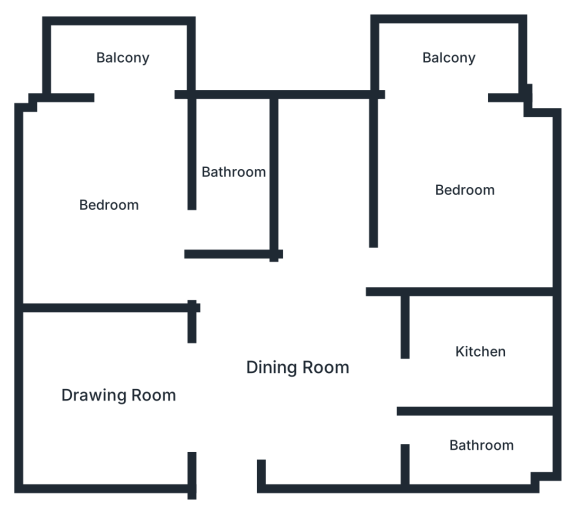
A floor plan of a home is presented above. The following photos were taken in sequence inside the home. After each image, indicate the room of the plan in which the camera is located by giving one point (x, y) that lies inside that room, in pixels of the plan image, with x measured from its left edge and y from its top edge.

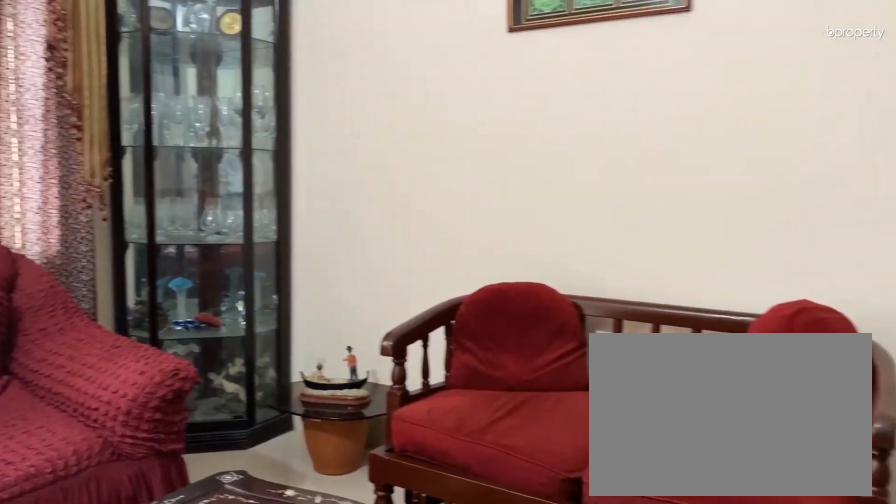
(116, 393)
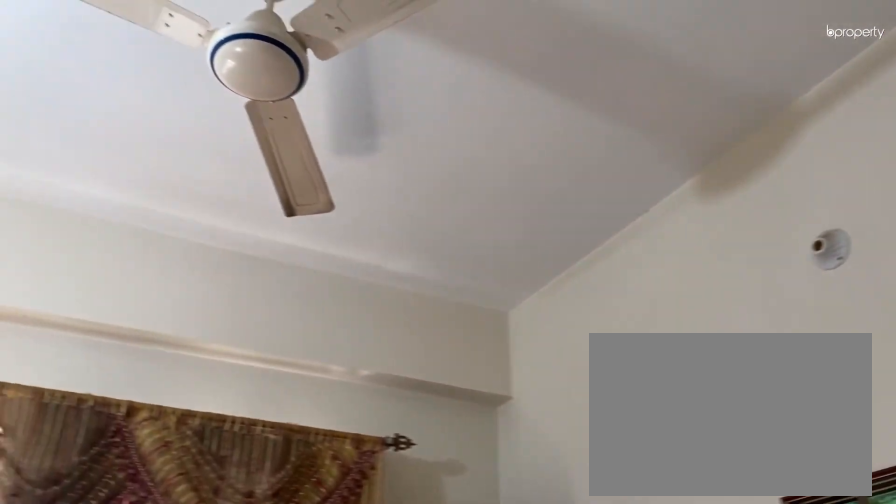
(115, 393)
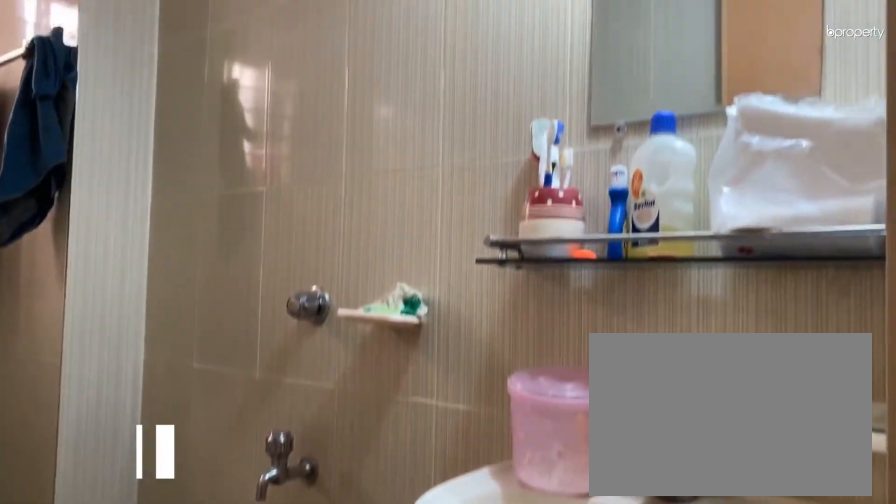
(481, 446)
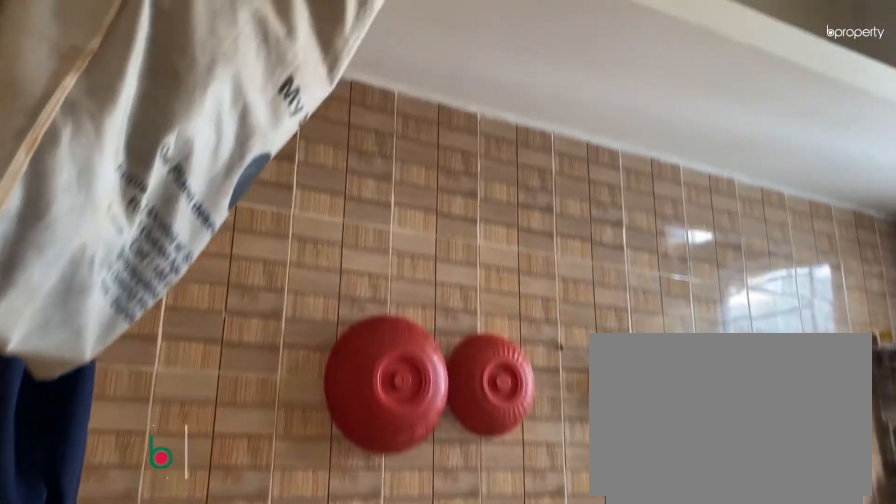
(481, 352)
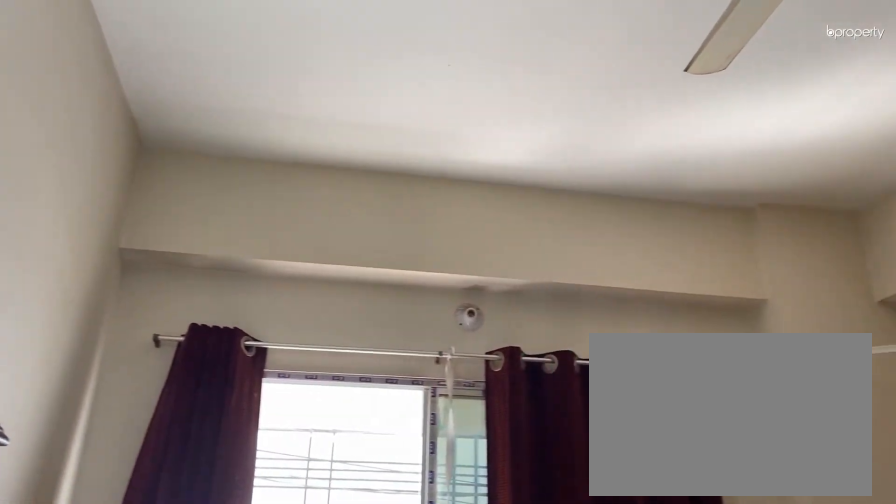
(463, 190)
